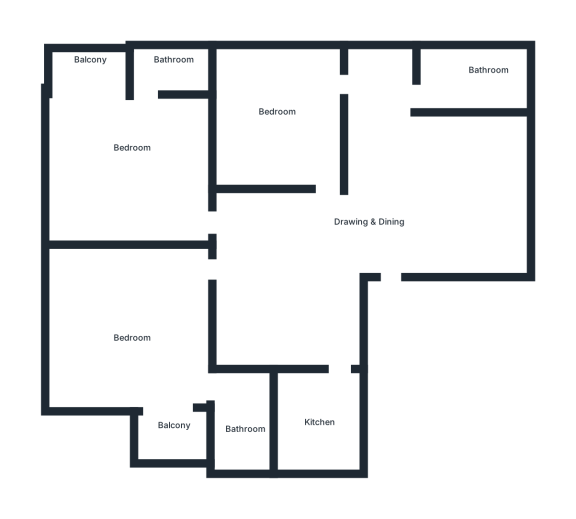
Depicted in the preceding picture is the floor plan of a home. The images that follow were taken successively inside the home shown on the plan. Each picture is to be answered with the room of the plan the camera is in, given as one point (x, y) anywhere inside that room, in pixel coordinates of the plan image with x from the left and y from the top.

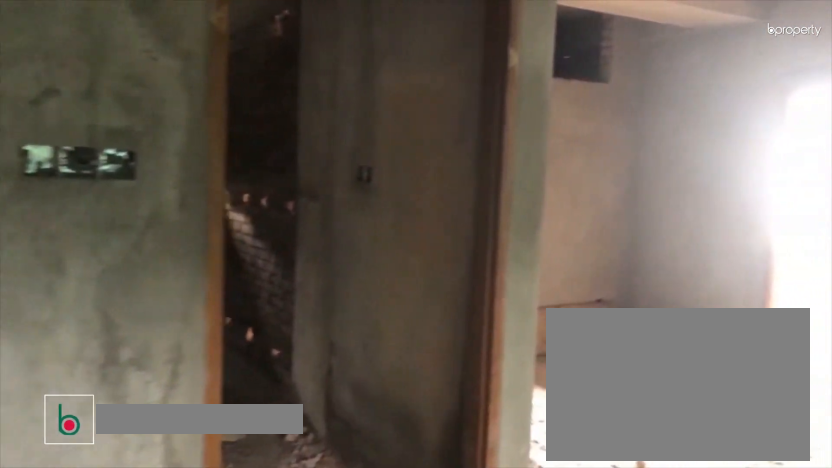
(409, 208)
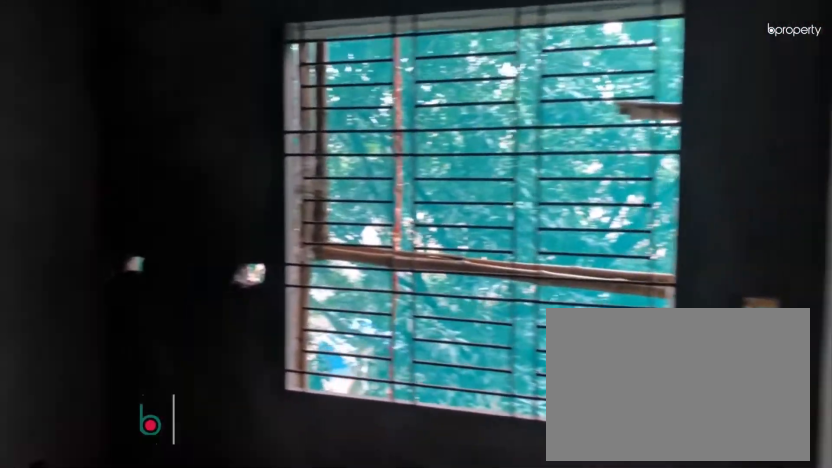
(277, 114)
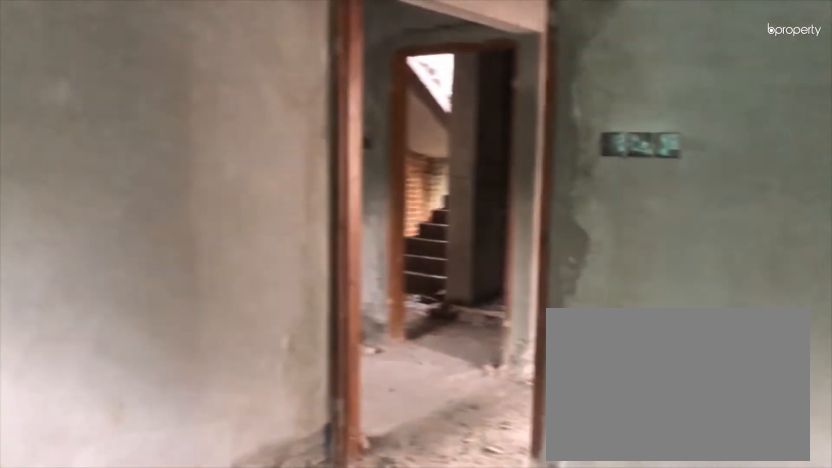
(277, 114)
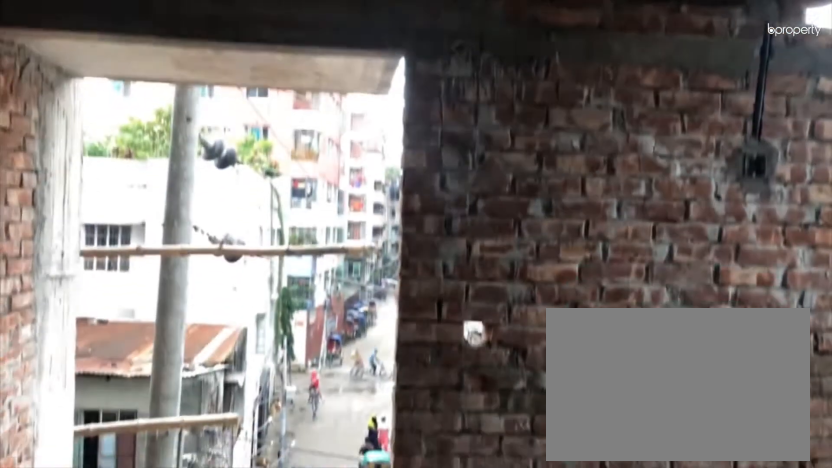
(142, 320)
